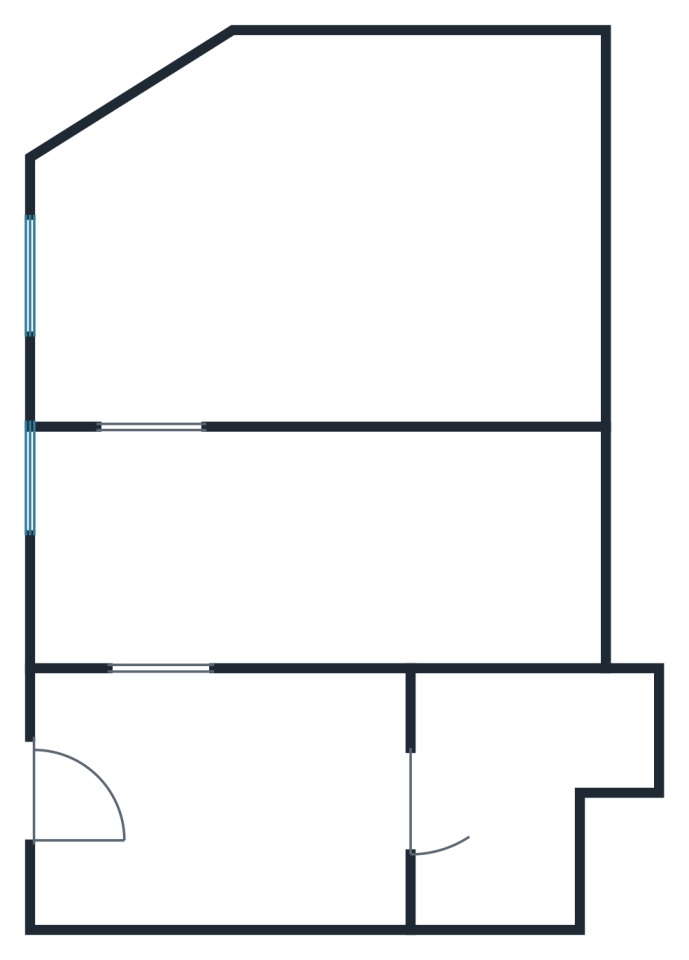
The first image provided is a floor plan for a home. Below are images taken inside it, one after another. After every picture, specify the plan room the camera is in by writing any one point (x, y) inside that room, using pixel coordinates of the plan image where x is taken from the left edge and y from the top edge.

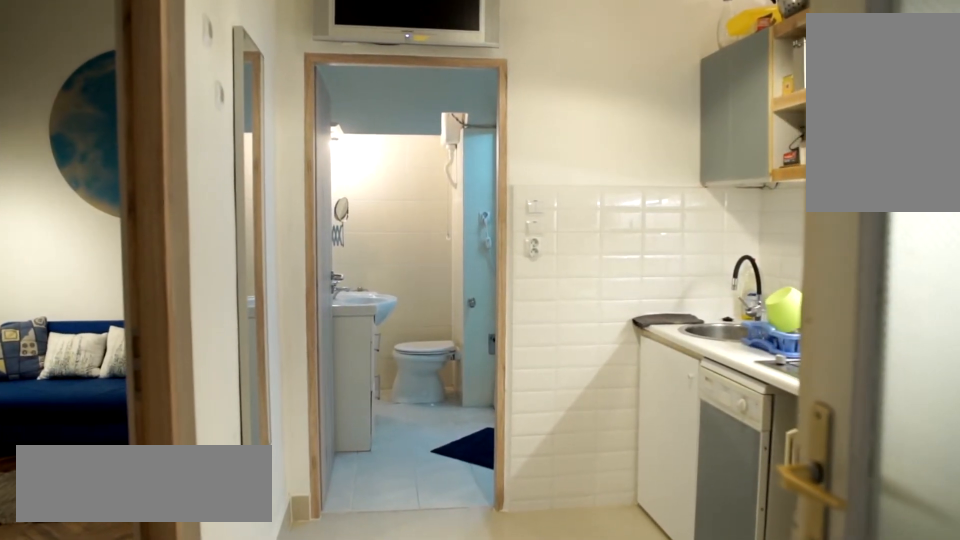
(196, 790)
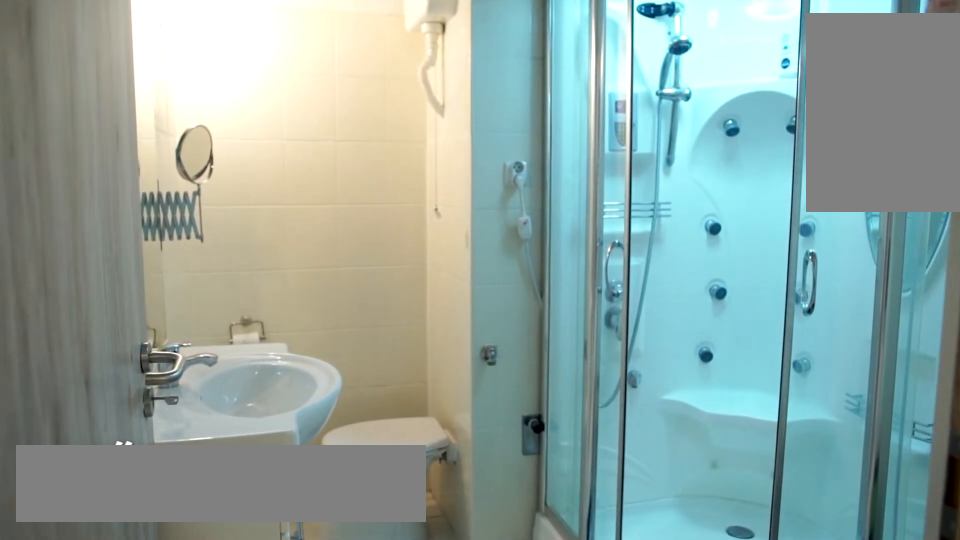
(506, 799)
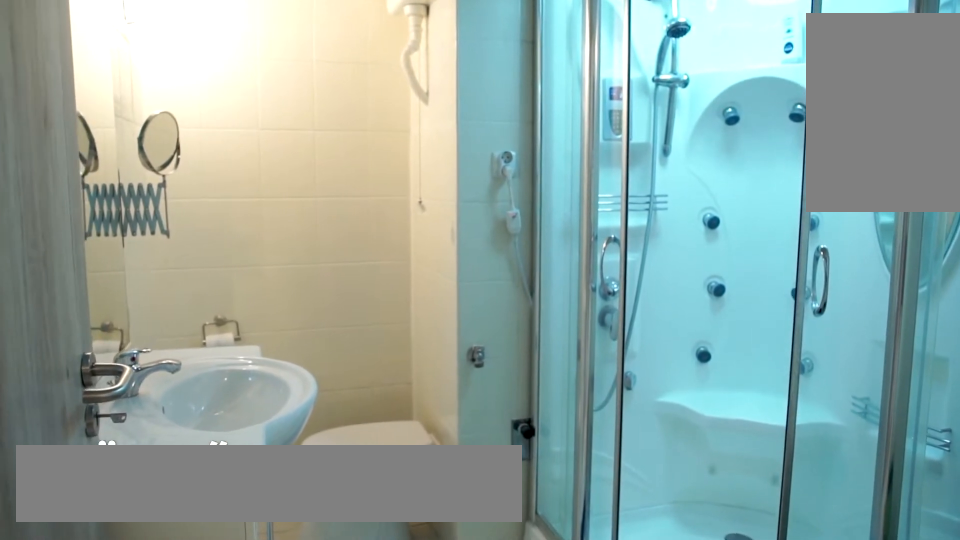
(506, 800)
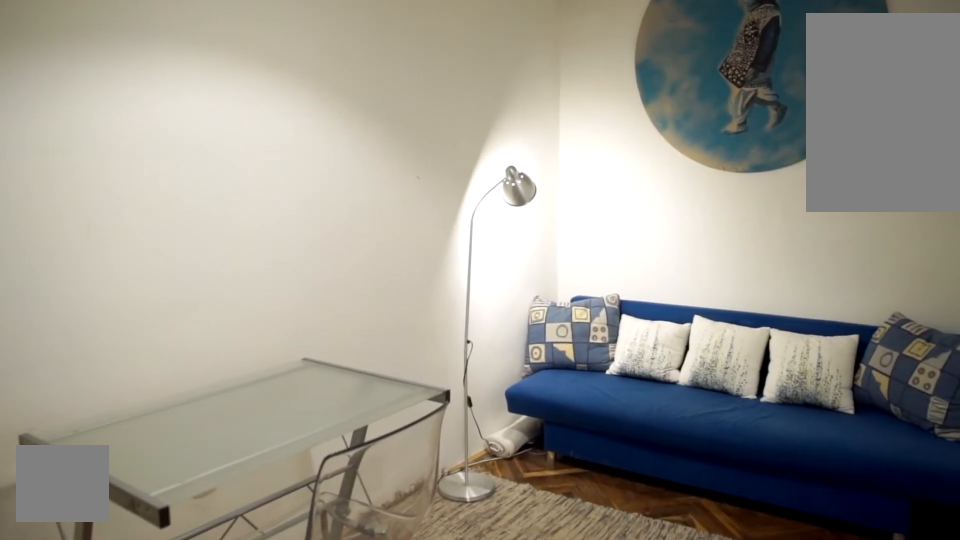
(310, 548)
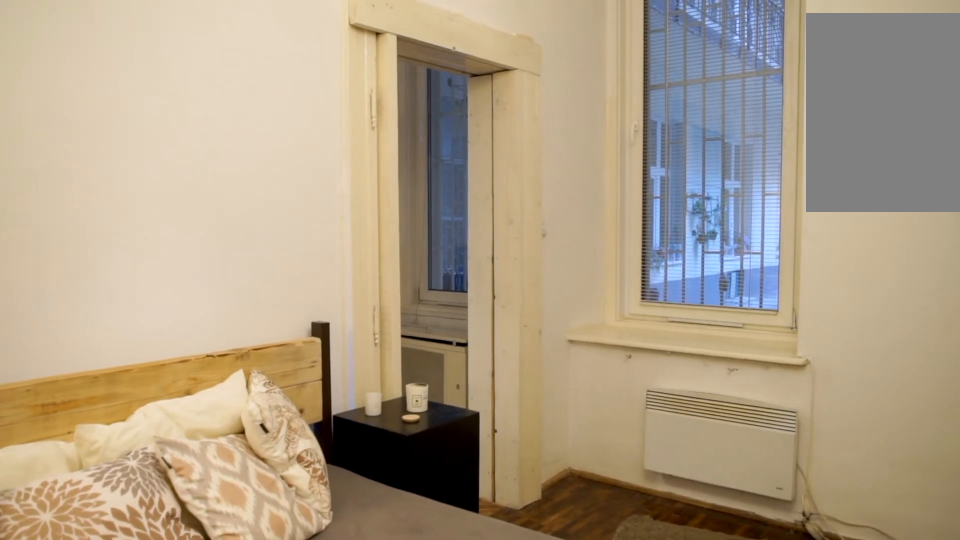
(280, 250)
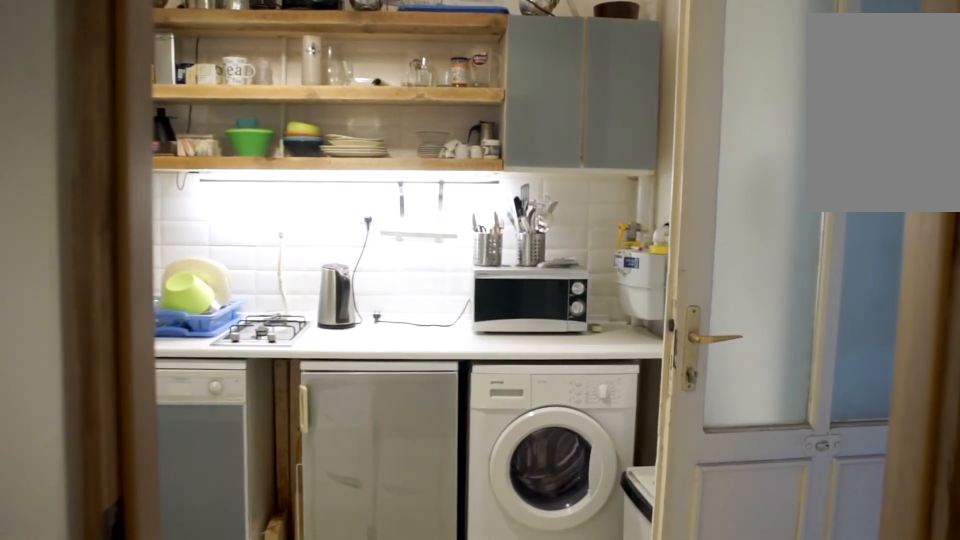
(160, 550)
